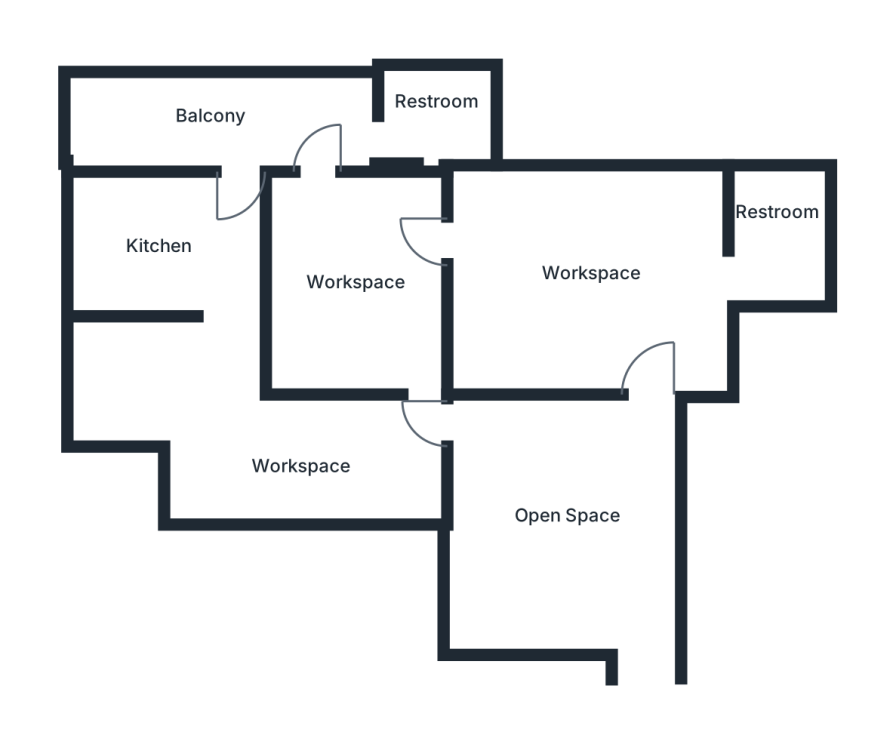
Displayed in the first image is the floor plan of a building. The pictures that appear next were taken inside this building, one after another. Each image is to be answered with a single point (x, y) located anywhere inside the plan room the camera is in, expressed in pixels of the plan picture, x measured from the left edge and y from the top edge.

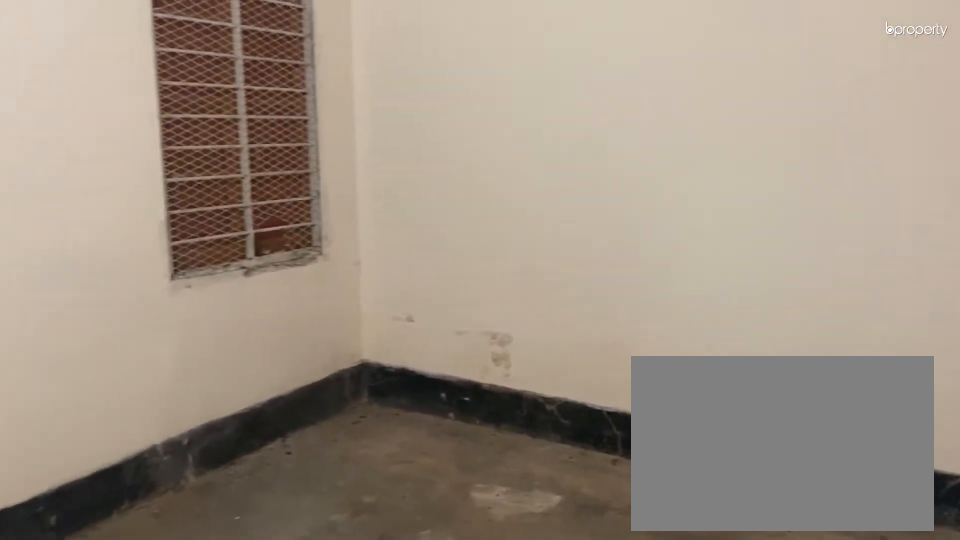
(560, 510)
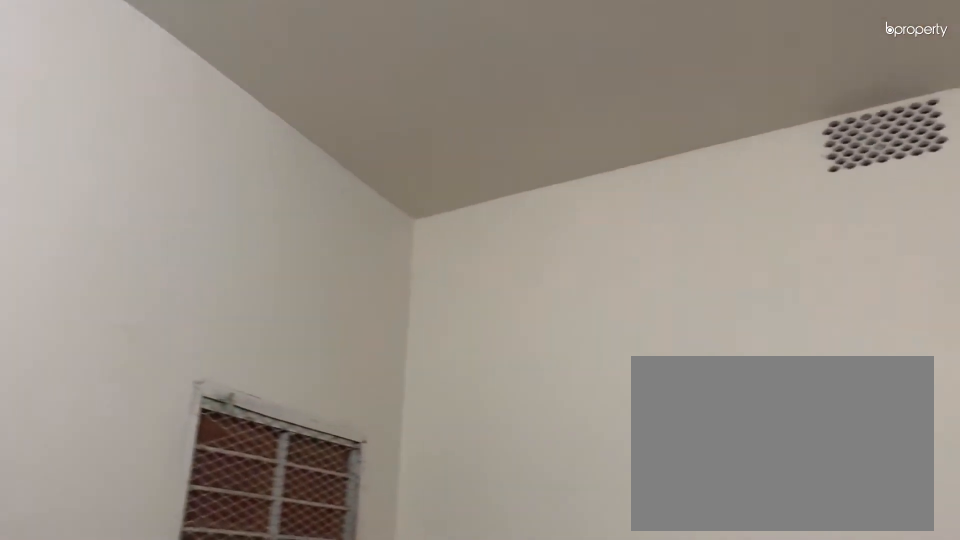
(560, 510)
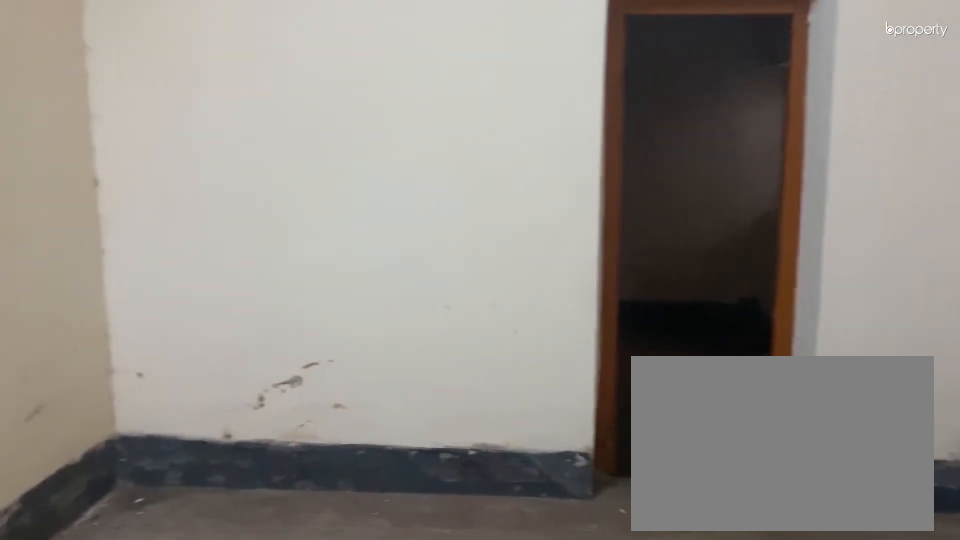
(582, 268)
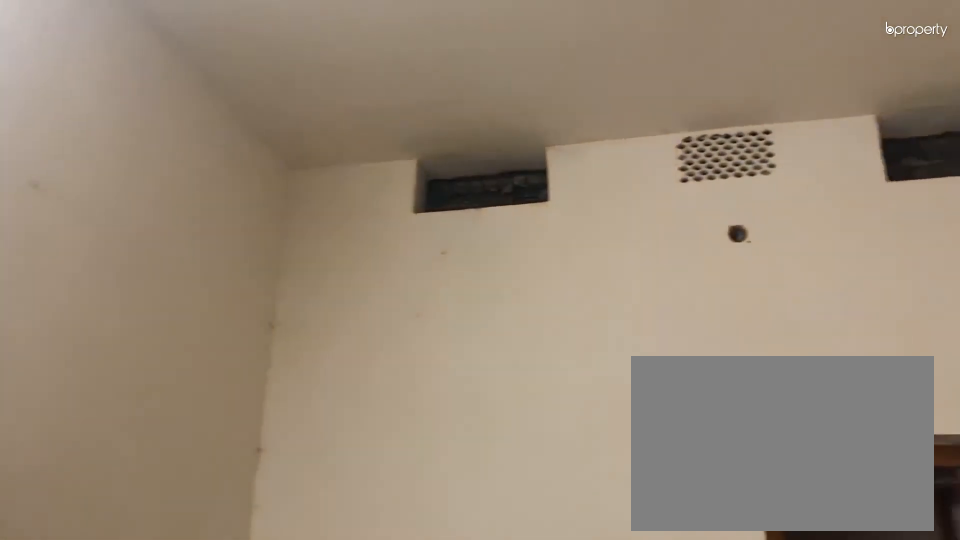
(582, 268)
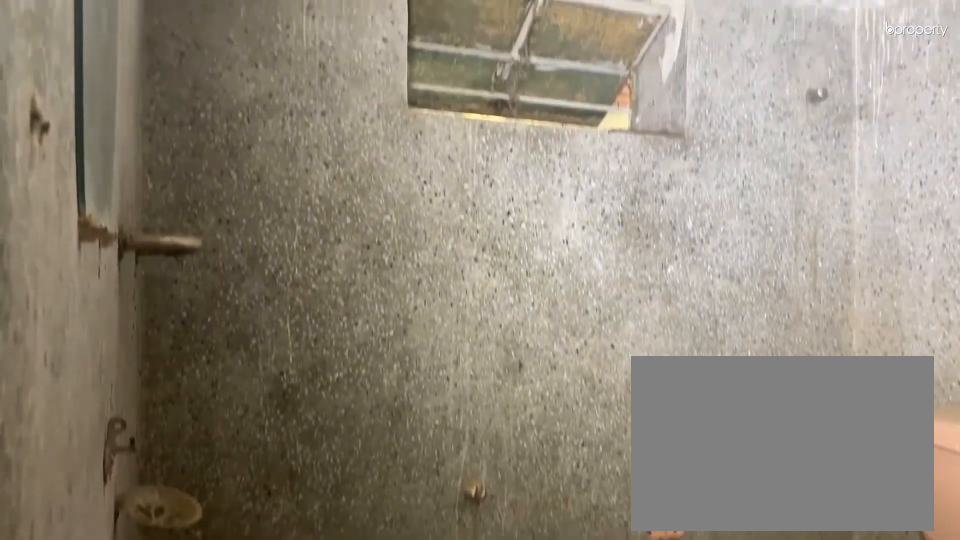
(774, 231)
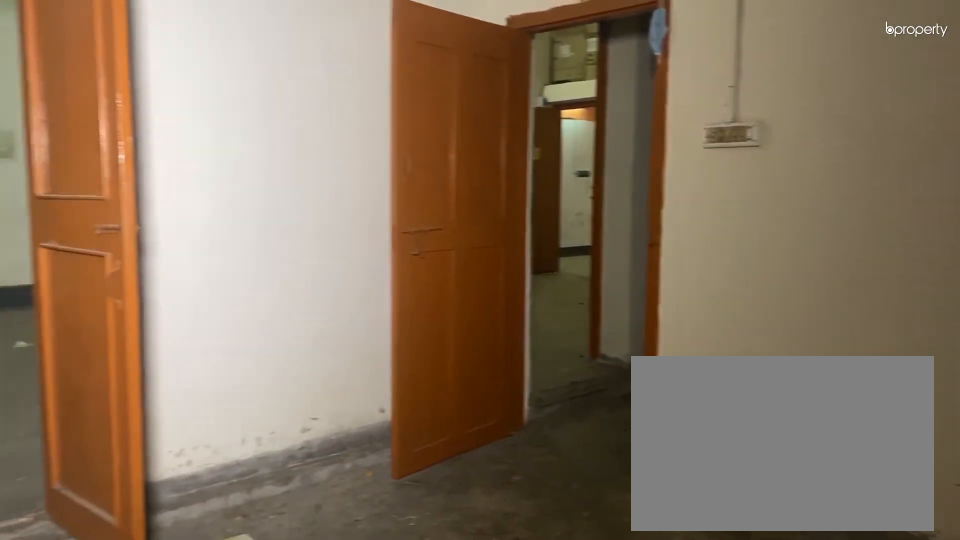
(347, 277)
